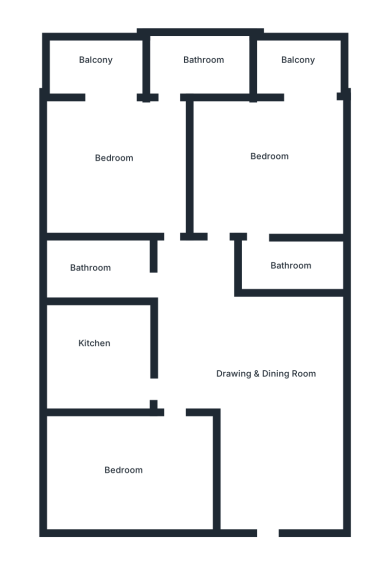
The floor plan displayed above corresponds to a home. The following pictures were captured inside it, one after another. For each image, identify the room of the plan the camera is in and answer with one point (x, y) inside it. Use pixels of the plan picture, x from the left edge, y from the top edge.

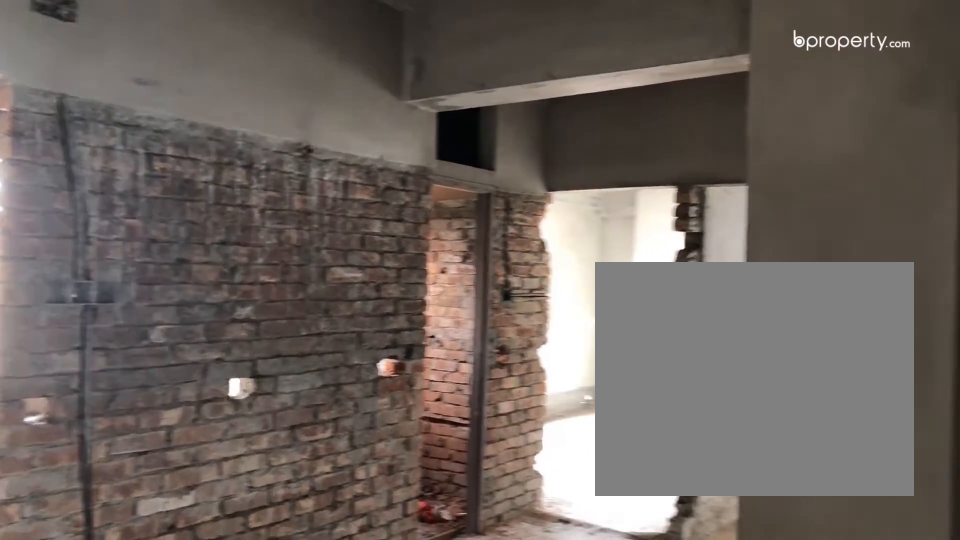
(264, 378)
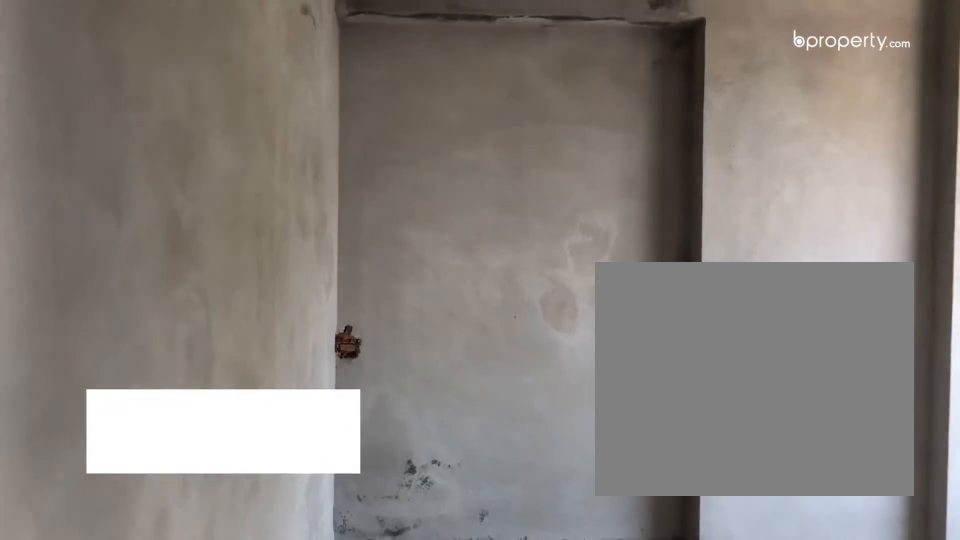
(123, 470)
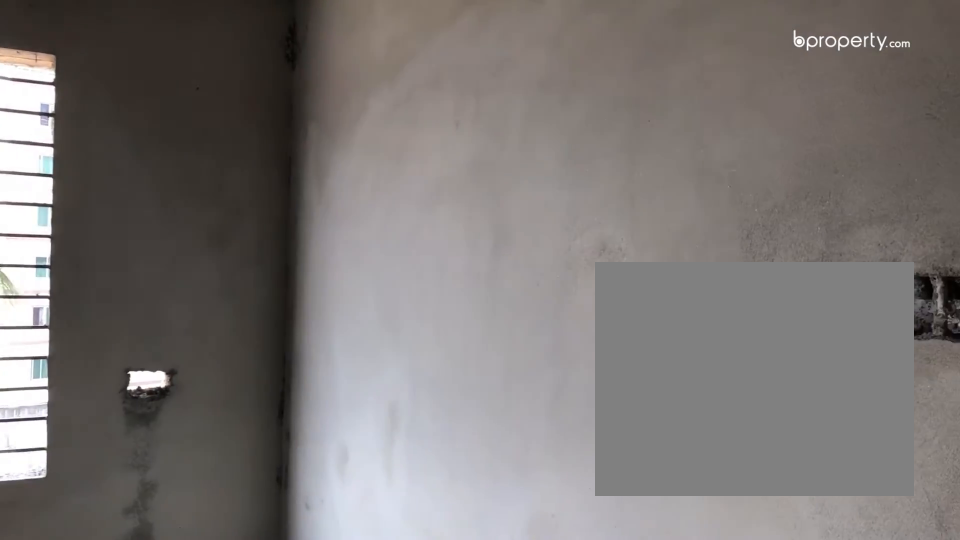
(123, 470)
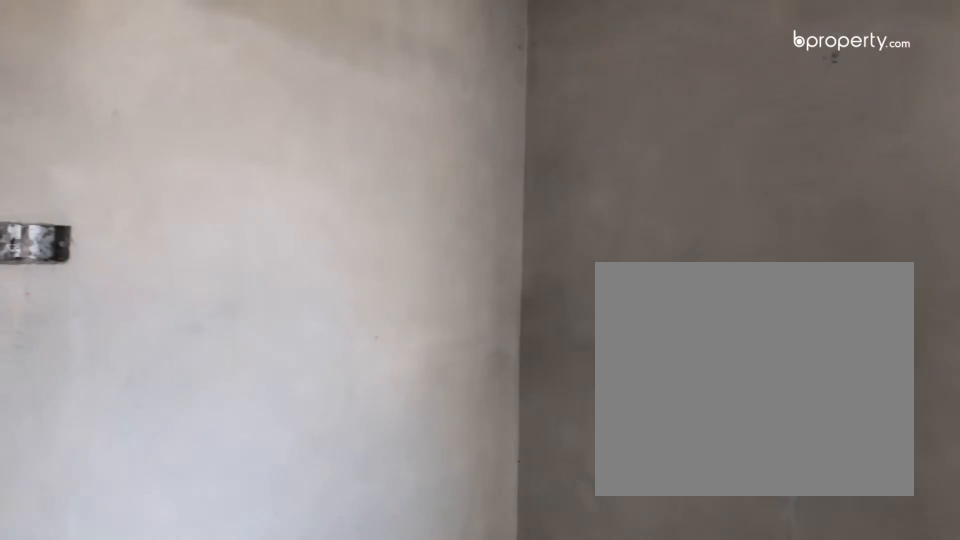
(116, 160)
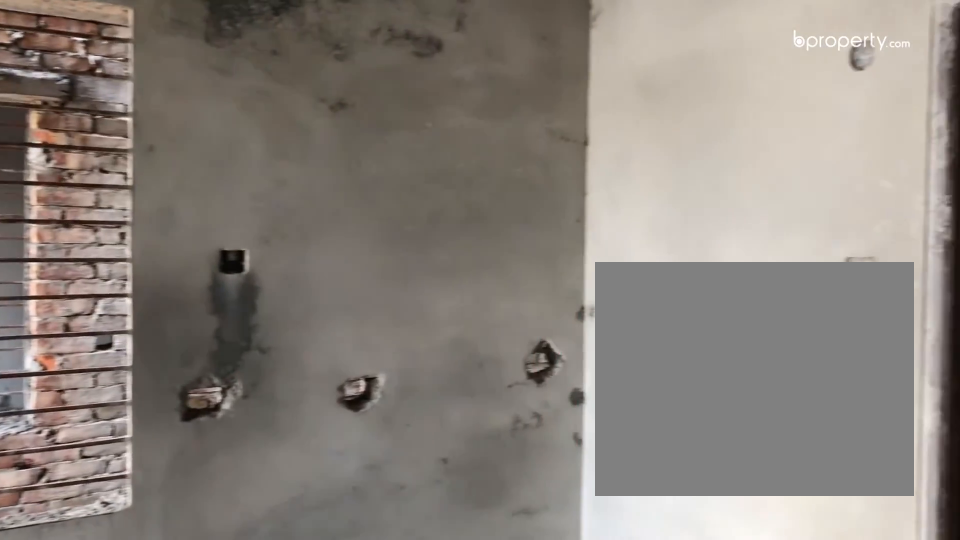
(274, 156)
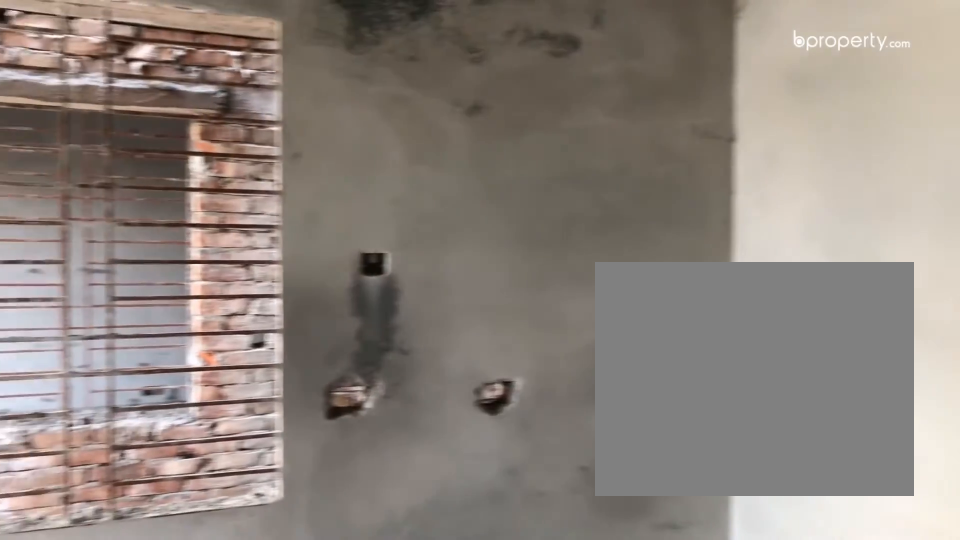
(274, 156)
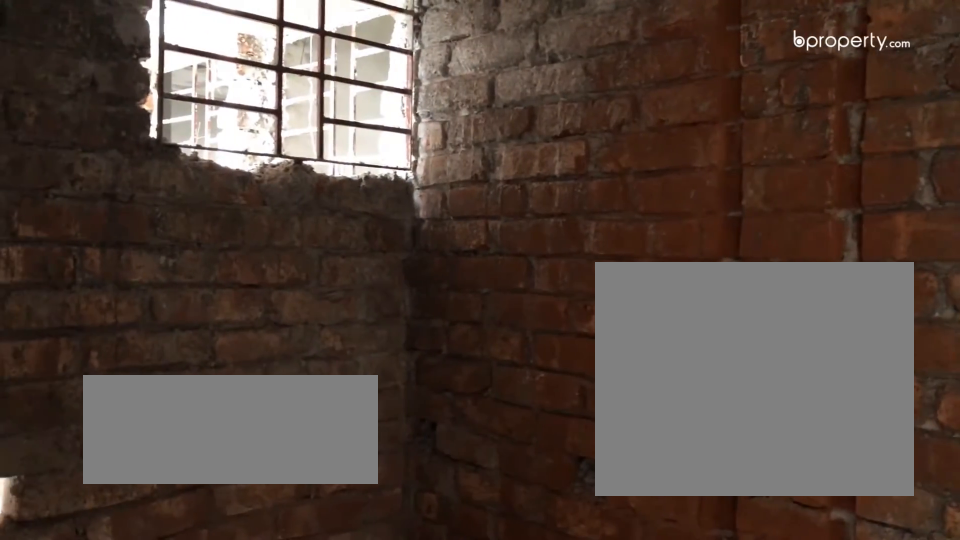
(293, 263)
